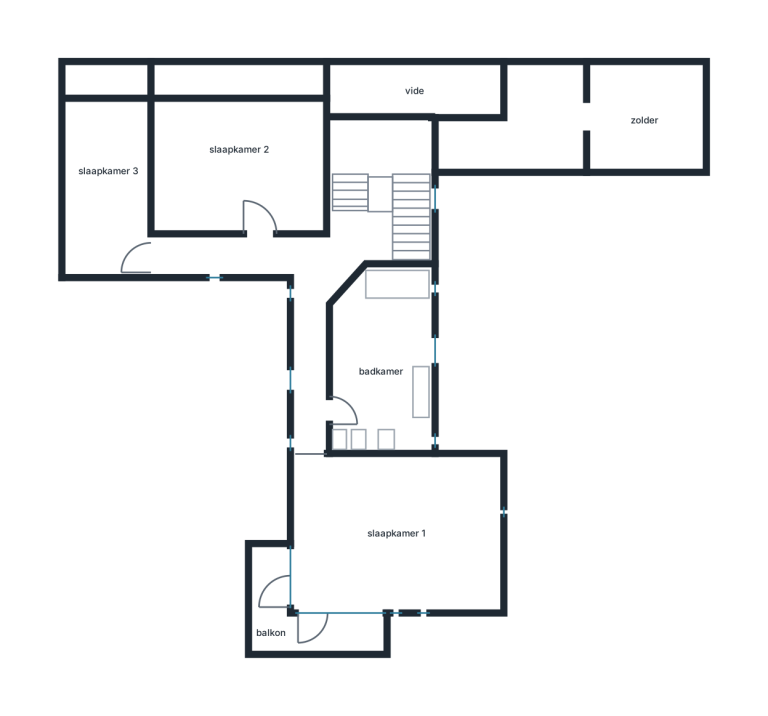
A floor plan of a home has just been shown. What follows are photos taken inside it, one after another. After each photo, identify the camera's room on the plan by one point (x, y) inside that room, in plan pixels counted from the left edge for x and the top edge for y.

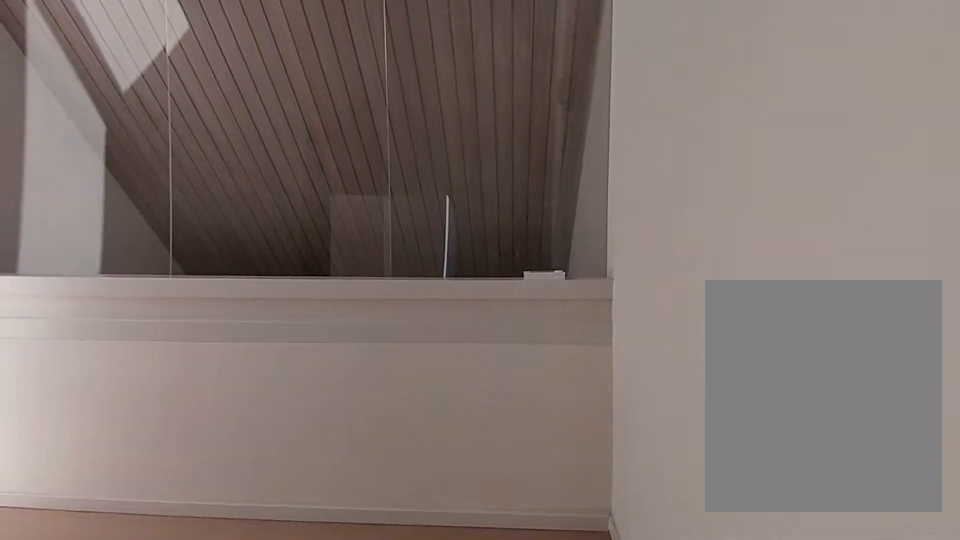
(320, 248)
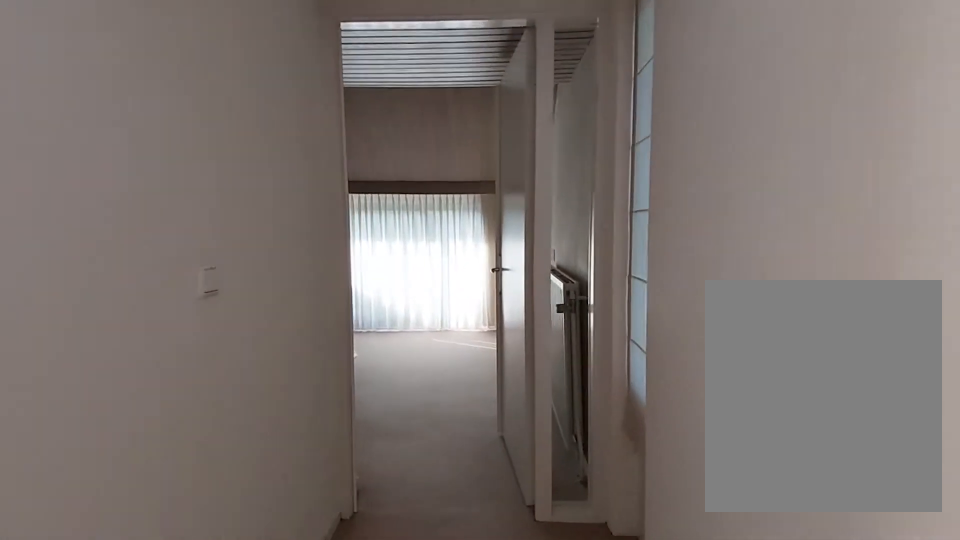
(320, 248)
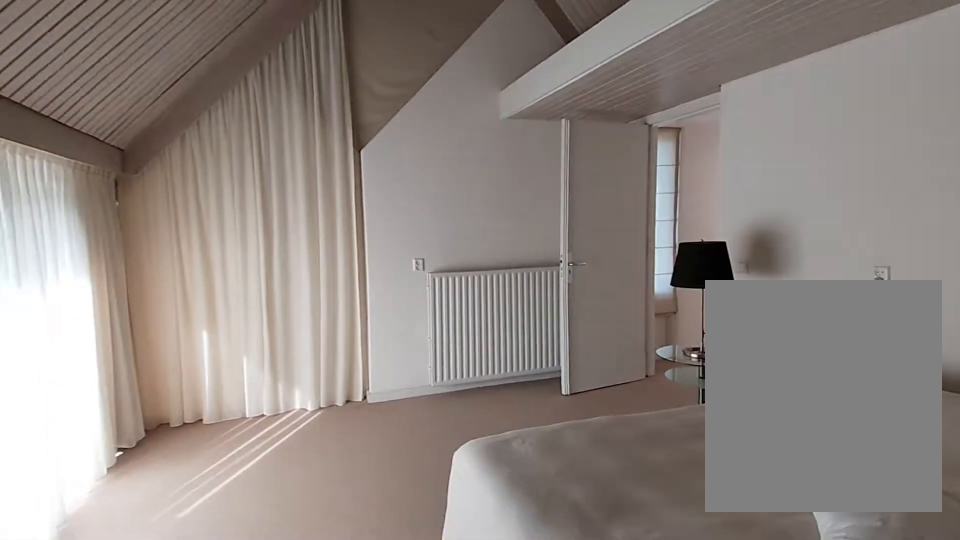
(396, 533)
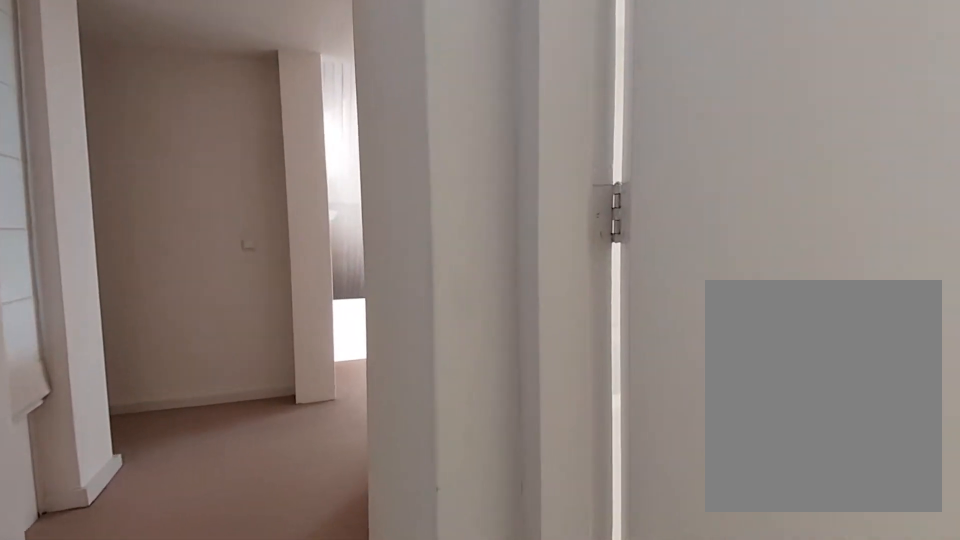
(320, 248)
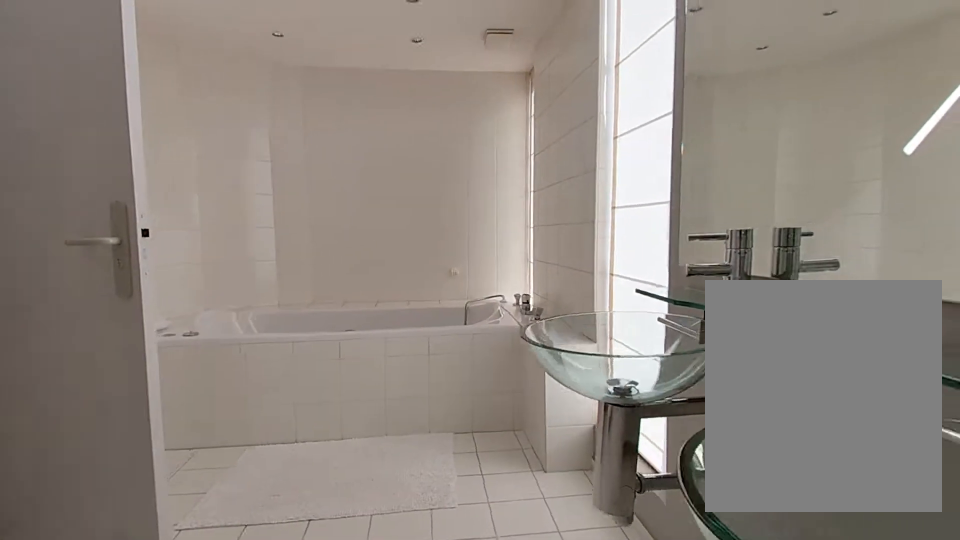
(382, 364)
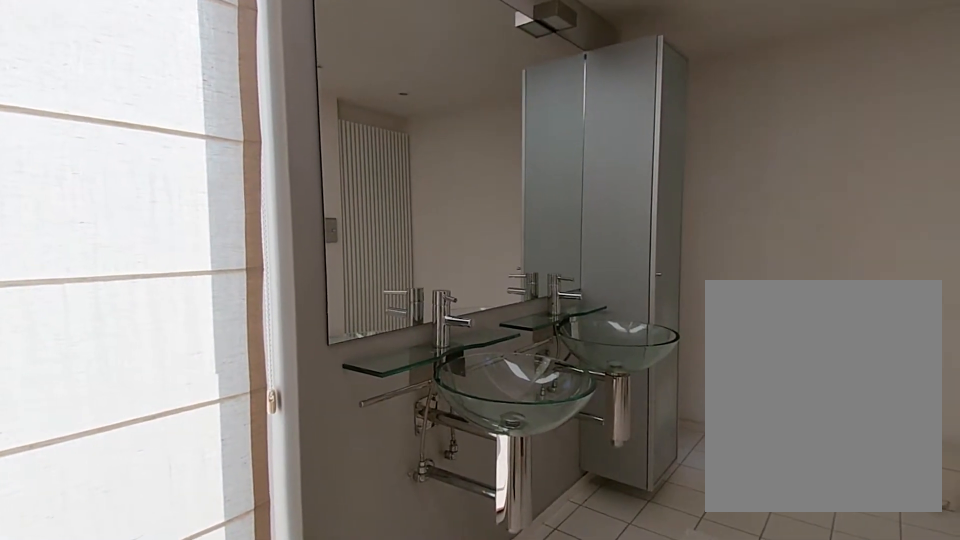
(382, 364)
